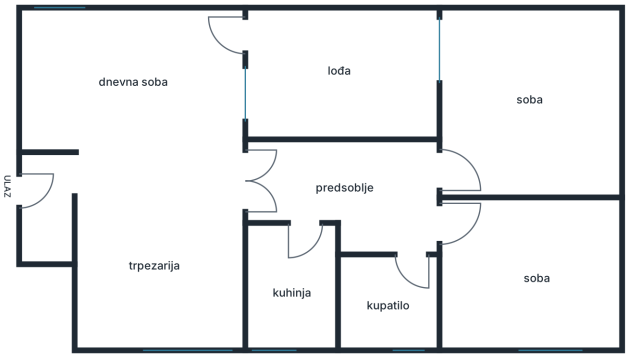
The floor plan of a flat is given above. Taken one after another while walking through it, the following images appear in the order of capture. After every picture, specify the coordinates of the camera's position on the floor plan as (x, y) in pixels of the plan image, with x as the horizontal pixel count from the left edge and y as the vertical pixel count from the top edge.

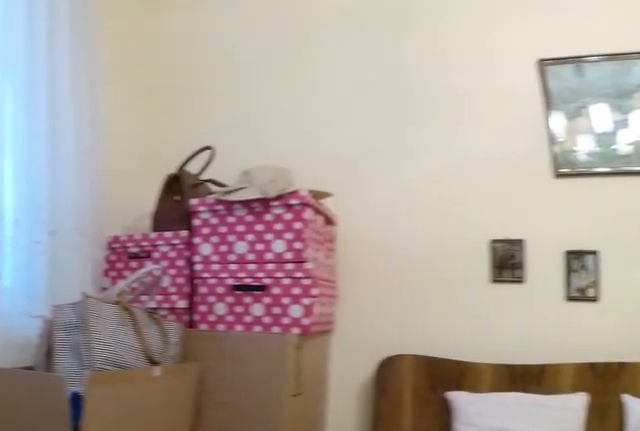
(555, 177)
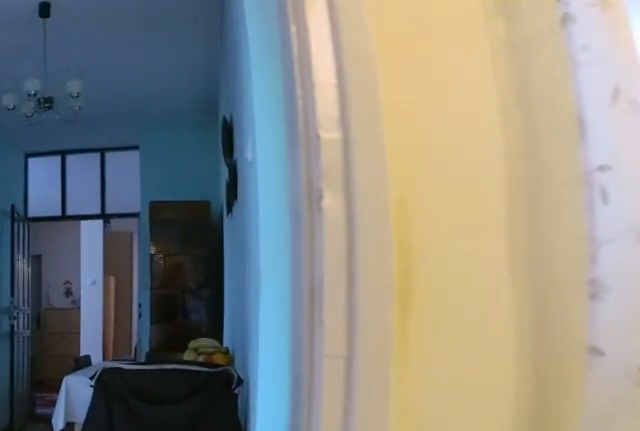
(494, 171)
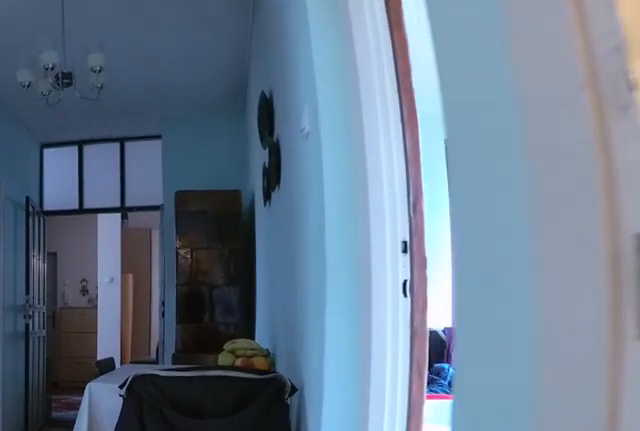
(475, 171)
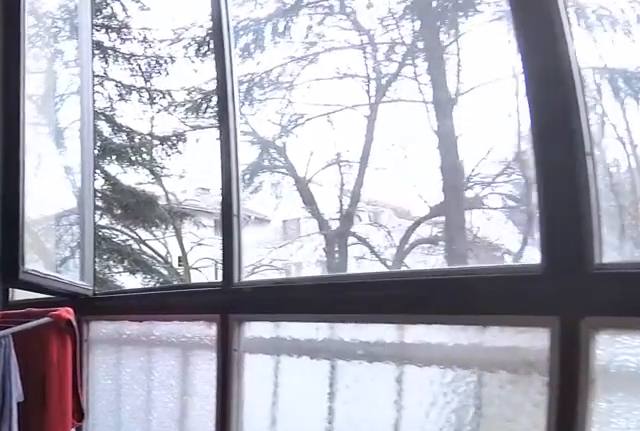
(379, 62)
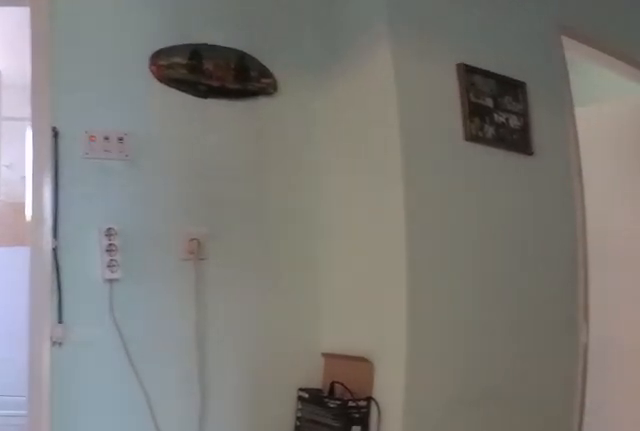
(396, 175)
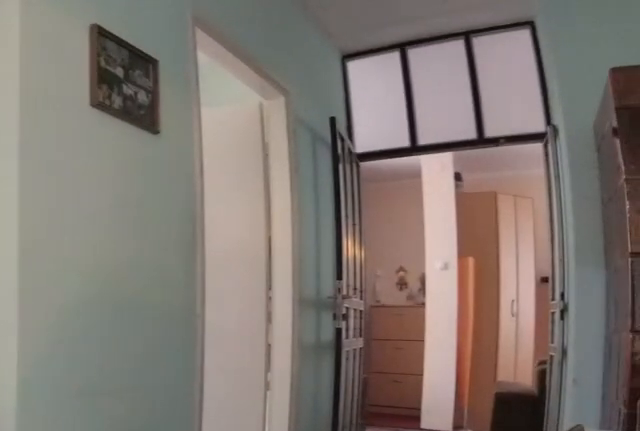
(396, 187)
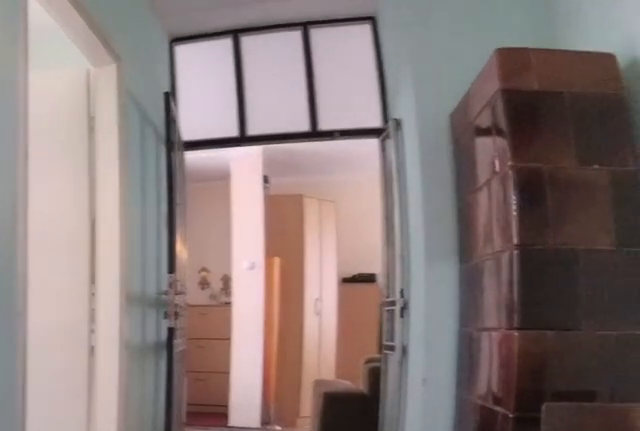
(375, 188)
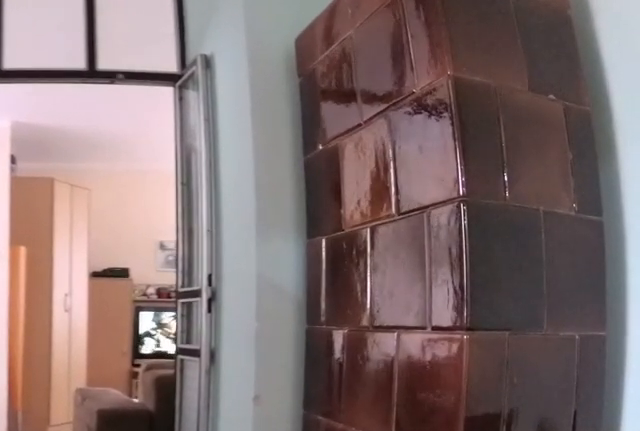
(337, 183)
